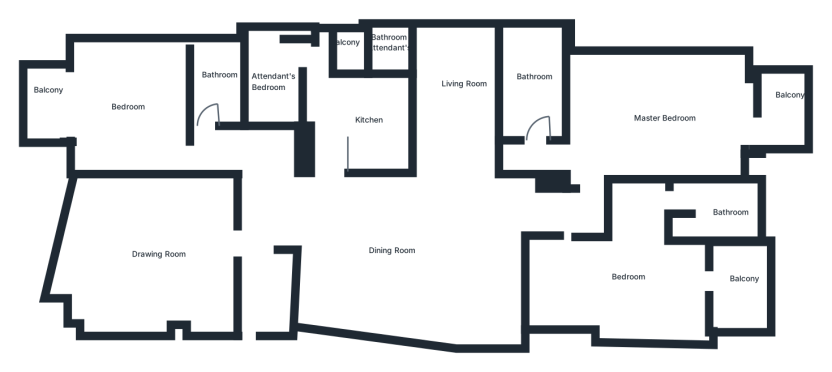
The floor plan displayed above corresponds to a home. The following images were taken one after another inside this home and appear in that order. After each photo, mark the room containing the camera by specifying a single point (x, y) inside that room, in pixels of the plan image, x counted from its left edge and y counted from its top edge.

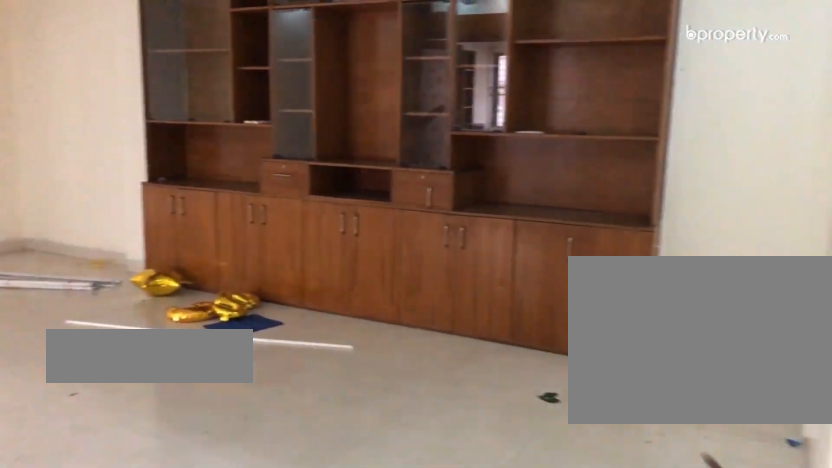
(386, 238)
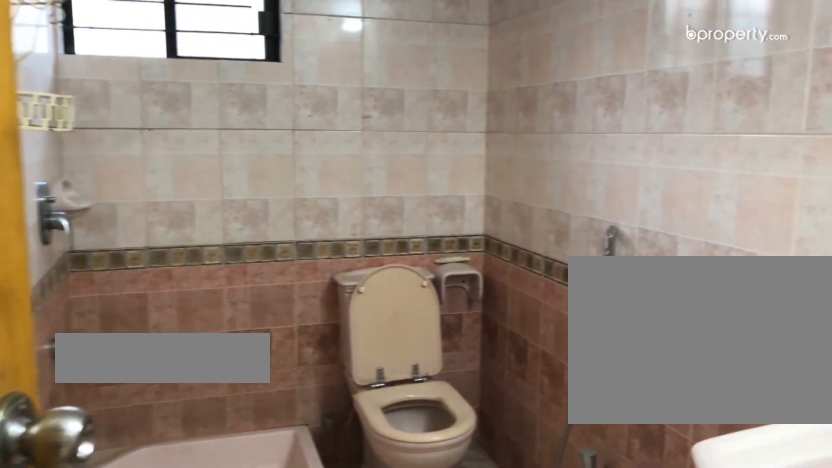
(211, 92)
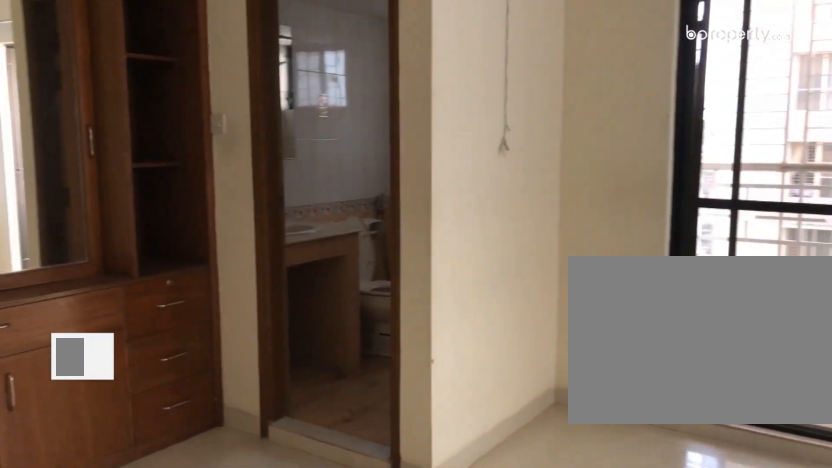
(645, 282)
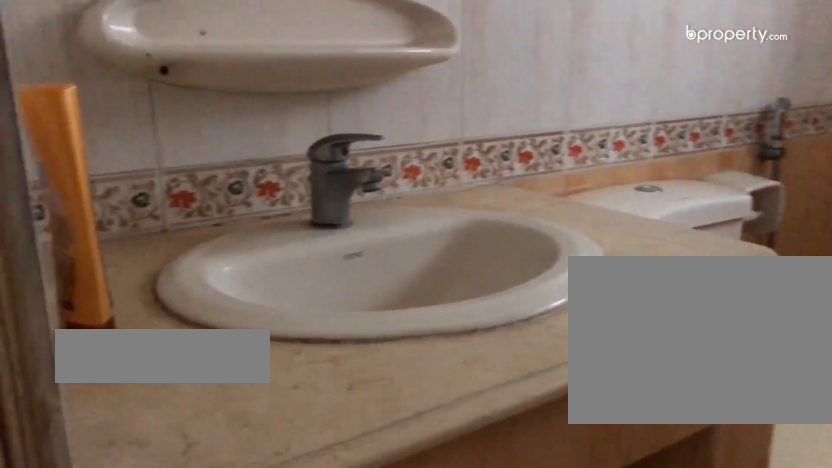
(715, 209)
